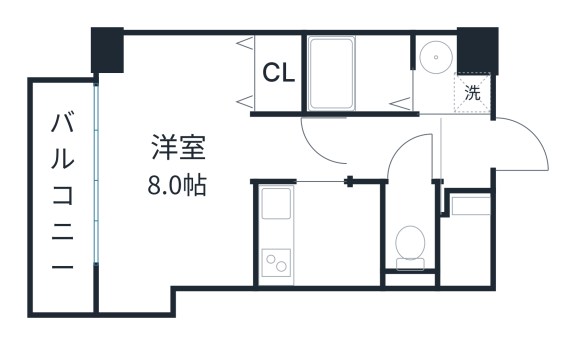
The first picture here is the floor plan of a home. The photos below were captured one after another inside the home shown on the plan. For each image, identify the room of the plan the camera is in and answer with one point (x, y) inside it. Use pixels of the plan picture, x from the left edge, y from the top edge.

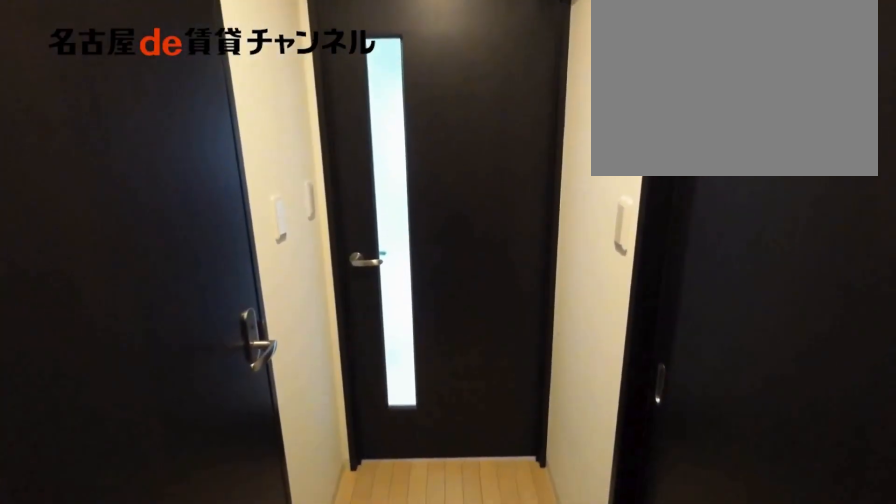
(396, 148)
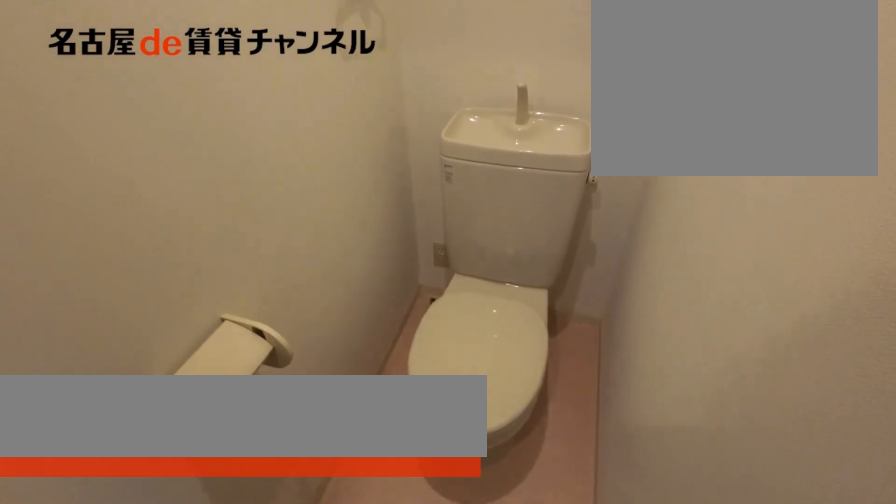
(410, 228)
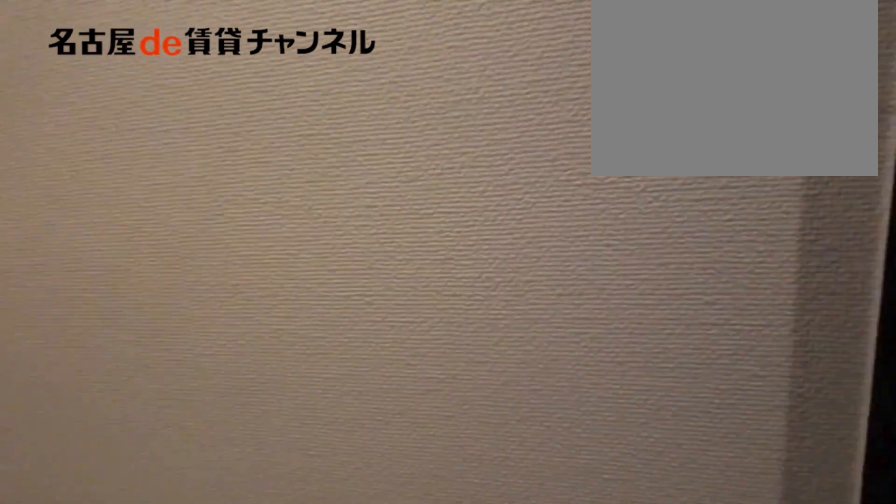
(410, 228)
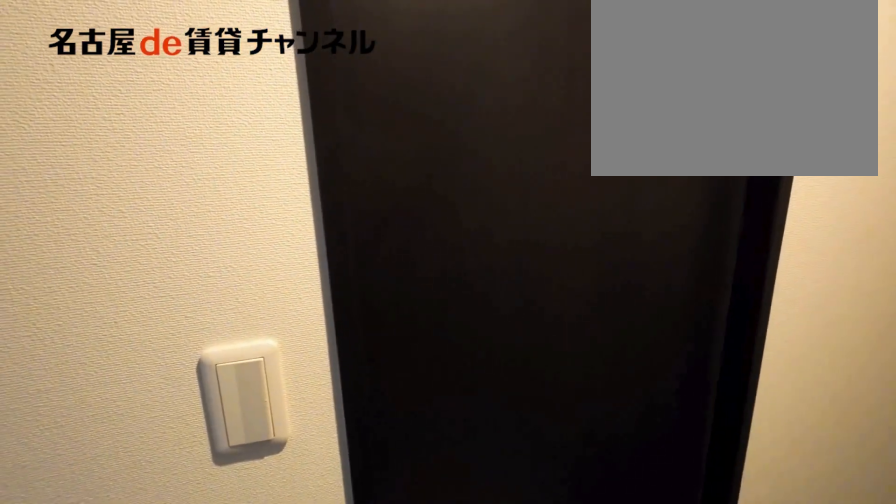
(396, 148)
